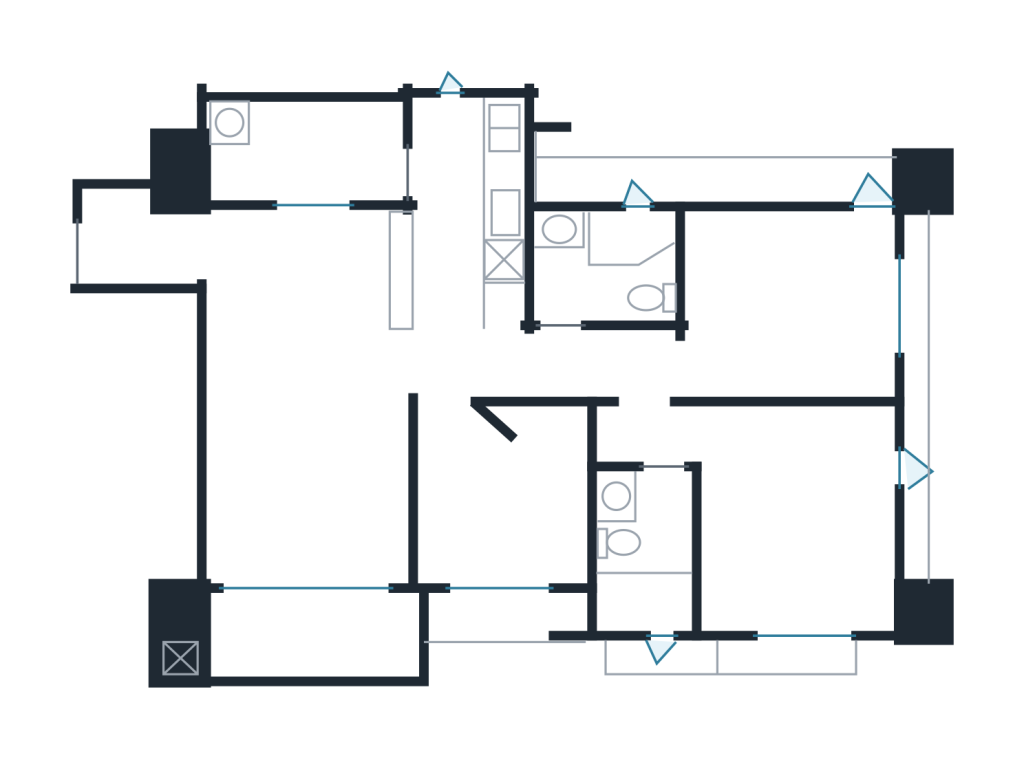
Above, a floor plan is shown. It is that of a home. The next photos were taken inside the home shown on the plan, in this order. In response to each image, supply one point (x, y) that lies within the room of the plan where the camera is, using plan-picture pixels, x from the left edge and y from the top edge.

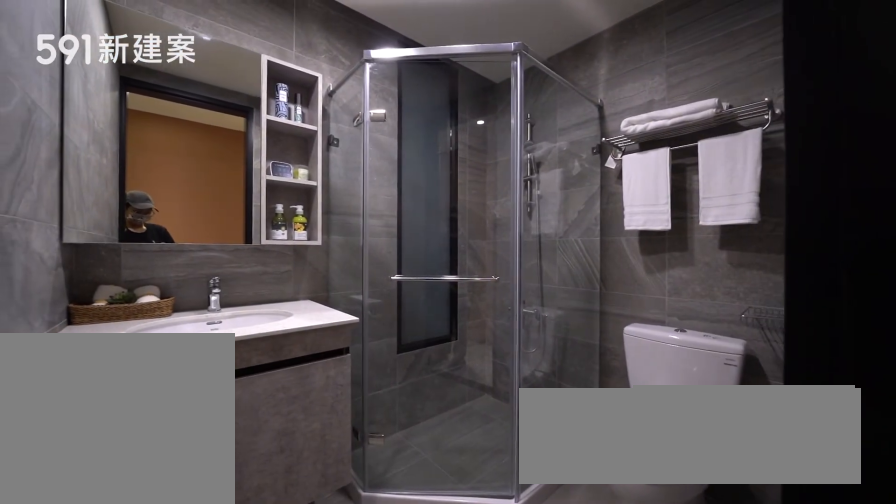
(613, 264)
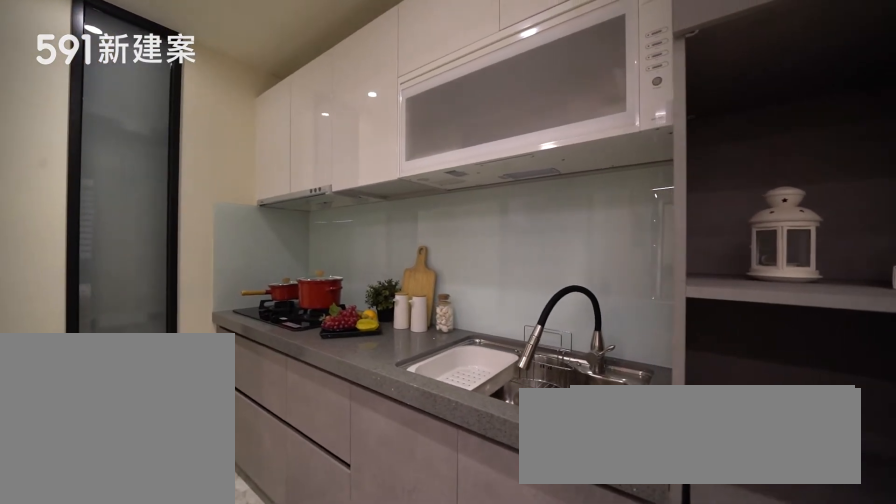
(469, 205)
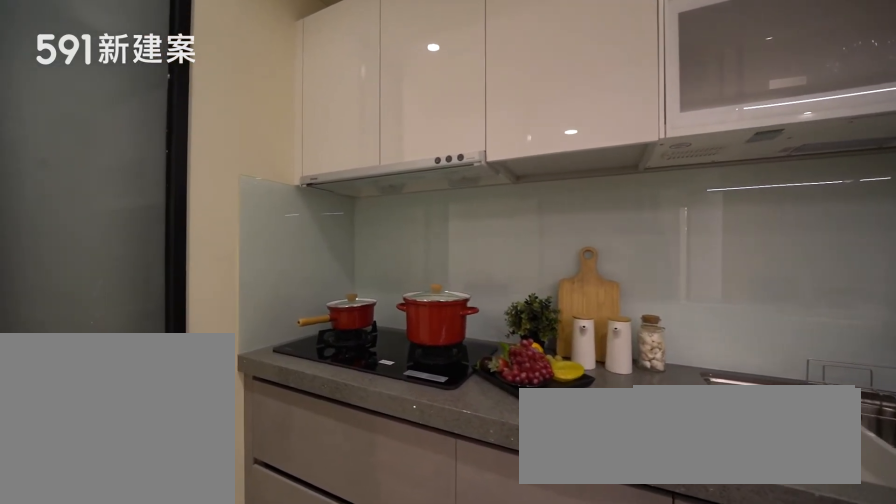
(469, 205)
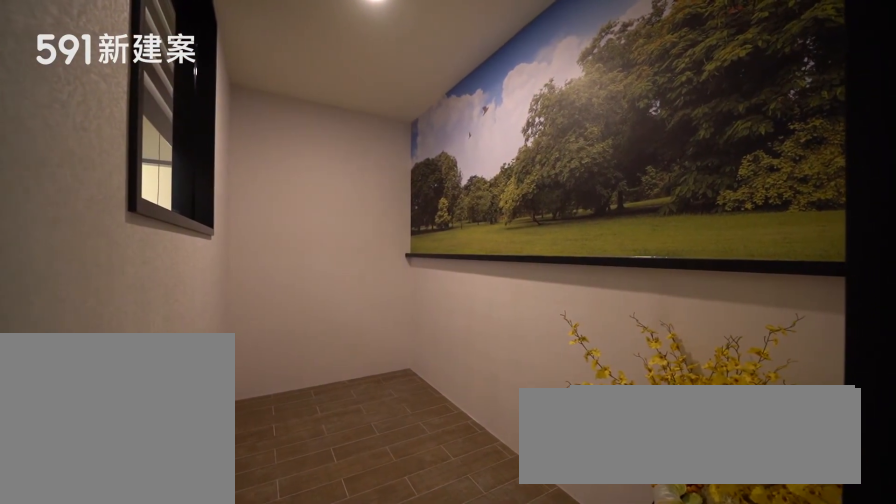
(299, 149)
